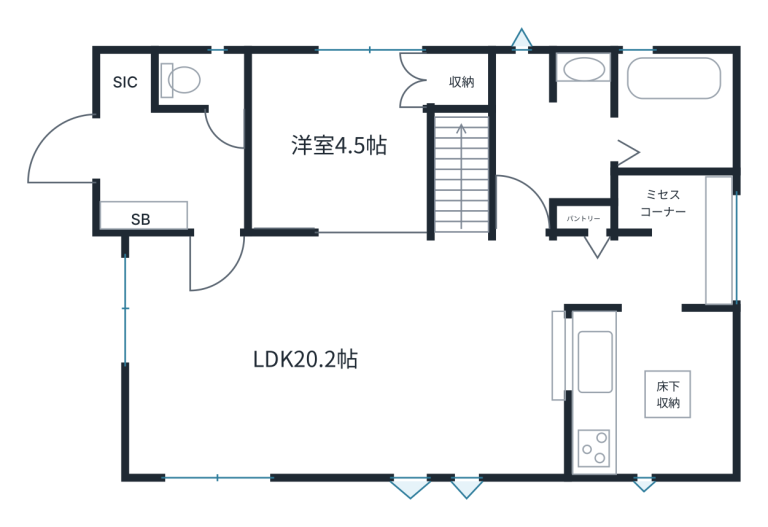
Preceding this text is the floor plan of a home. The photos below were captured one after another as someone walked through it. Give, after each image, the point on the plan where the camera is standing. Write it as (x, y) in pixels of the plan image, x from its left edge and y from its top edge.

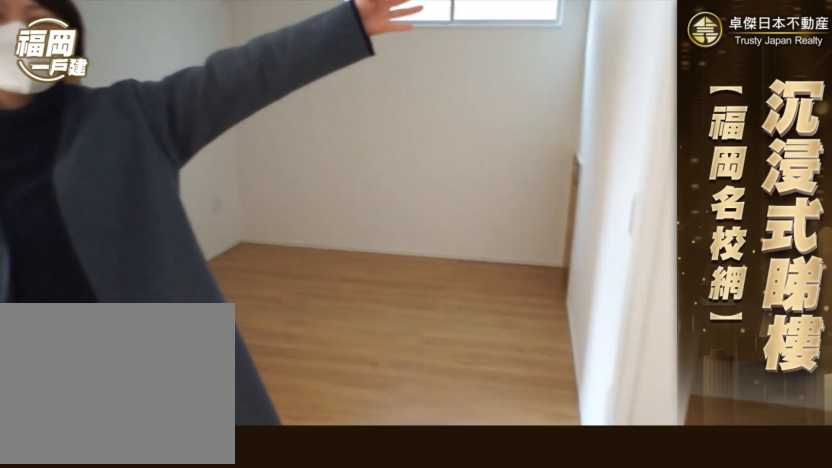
(359, 162)
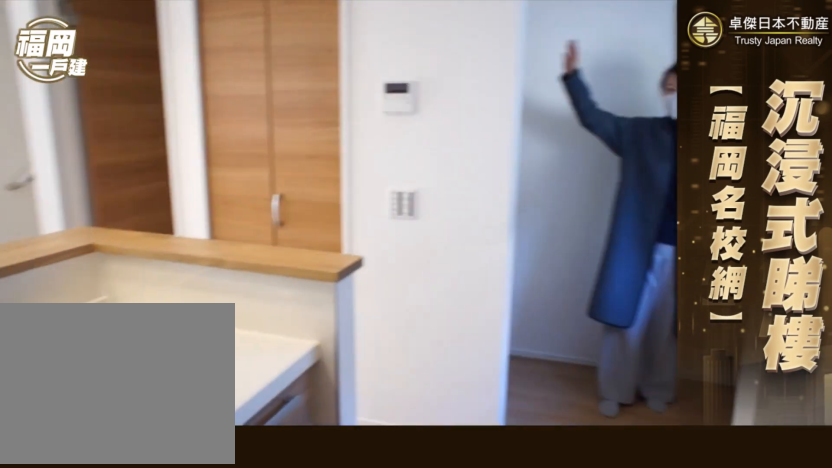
(665, 269)
